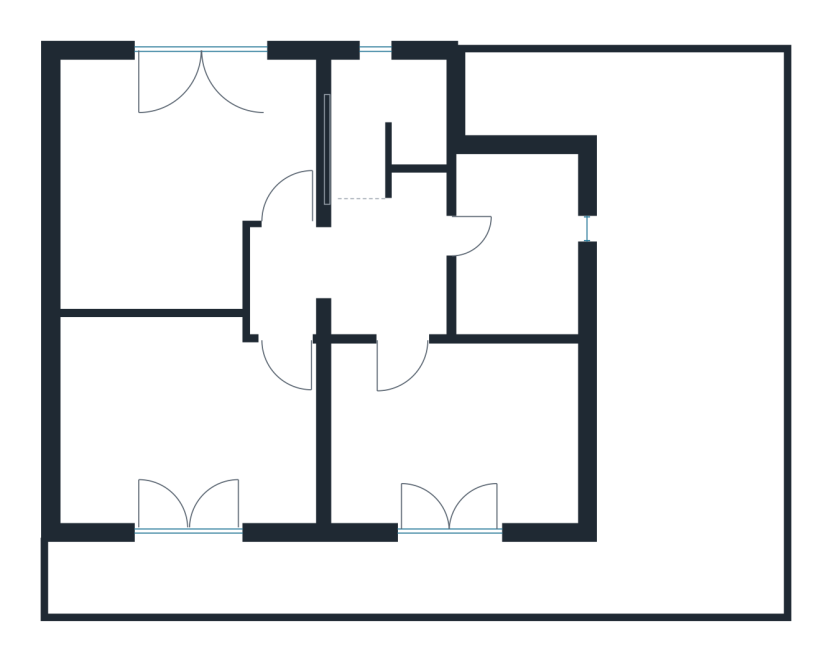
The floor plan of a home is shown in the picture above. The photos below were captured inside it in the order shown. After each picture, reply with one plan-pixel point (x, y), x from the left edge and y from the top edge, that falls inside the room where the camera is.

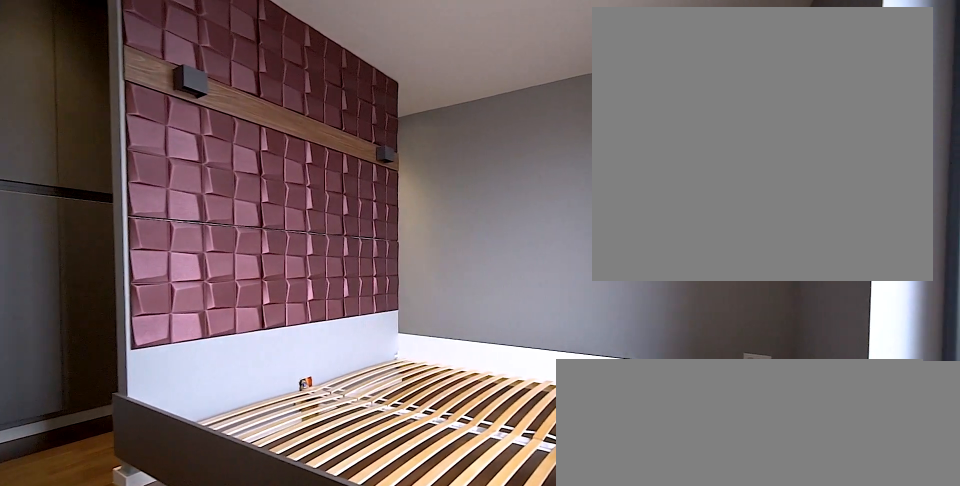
(186, 176)
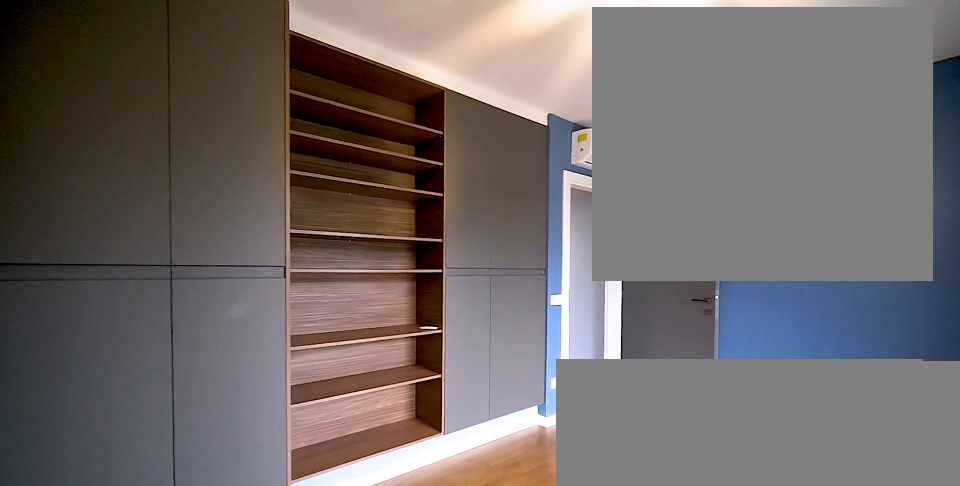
(200, 419)
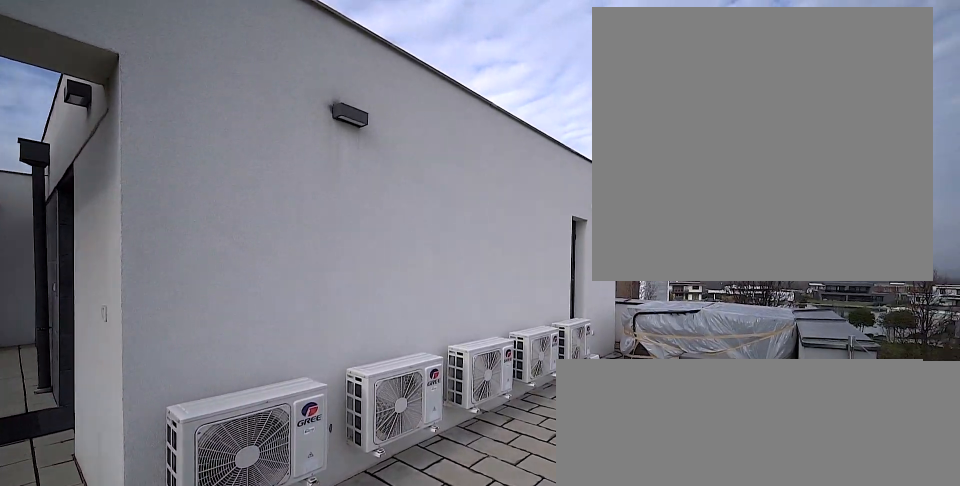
(694, 362)
